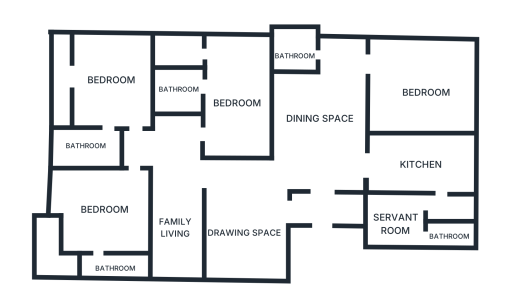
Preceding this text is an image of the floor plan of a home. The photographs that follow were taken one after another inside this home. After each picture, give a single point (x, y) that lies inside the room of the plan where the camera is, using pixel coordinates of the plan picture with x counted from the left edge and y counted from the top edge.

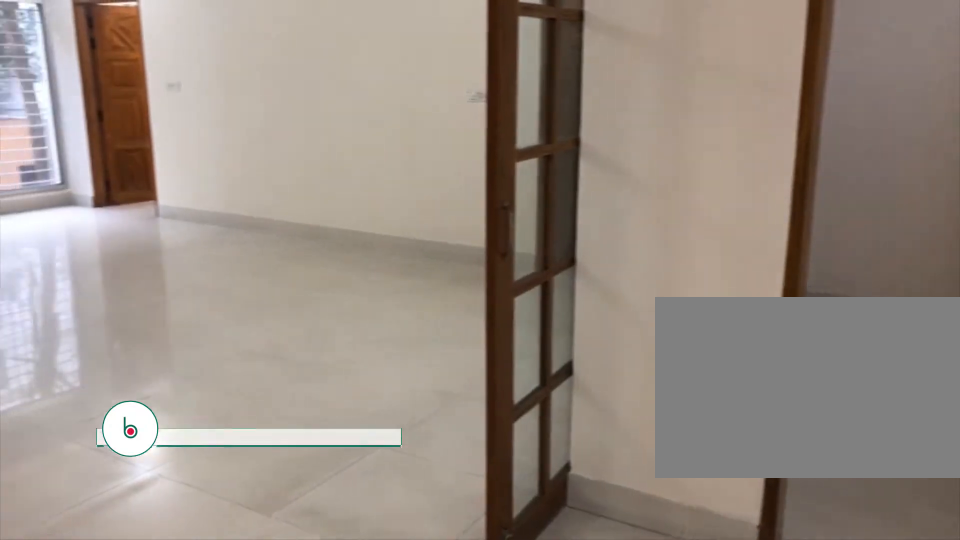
(318, 175)
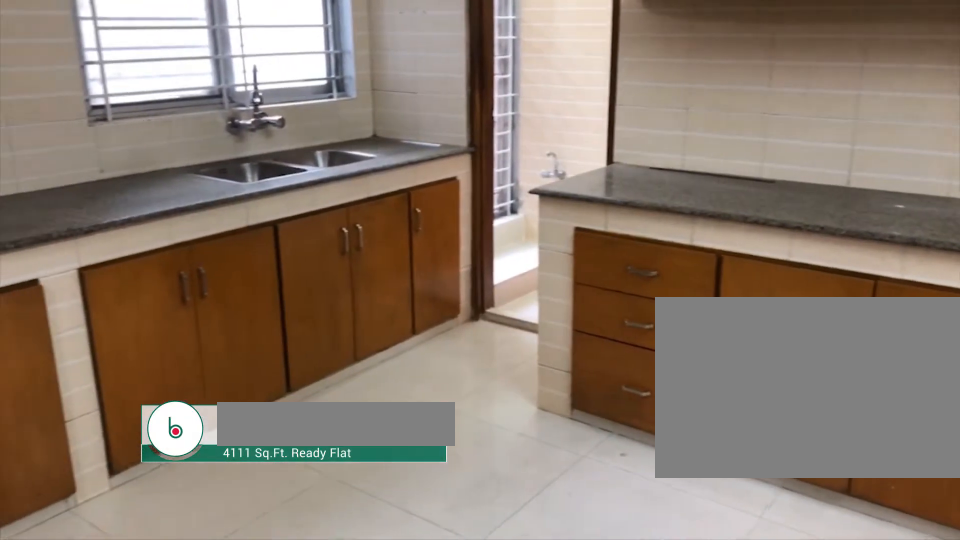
(414, 162)
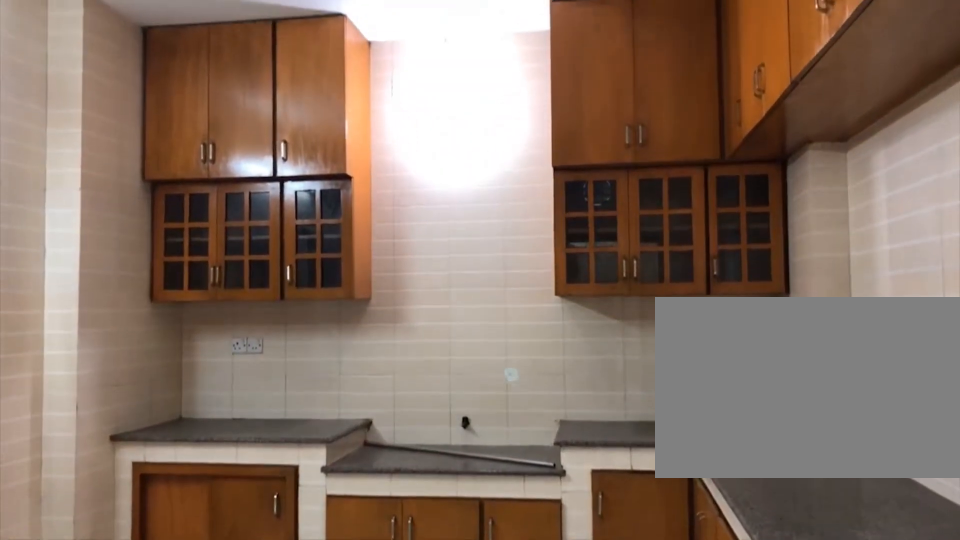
(414, 162)
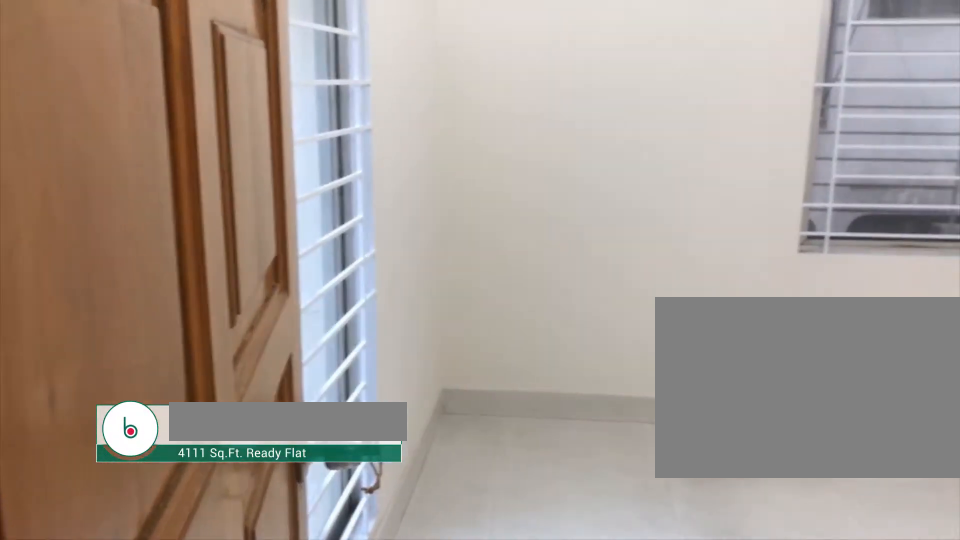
(389, 61)
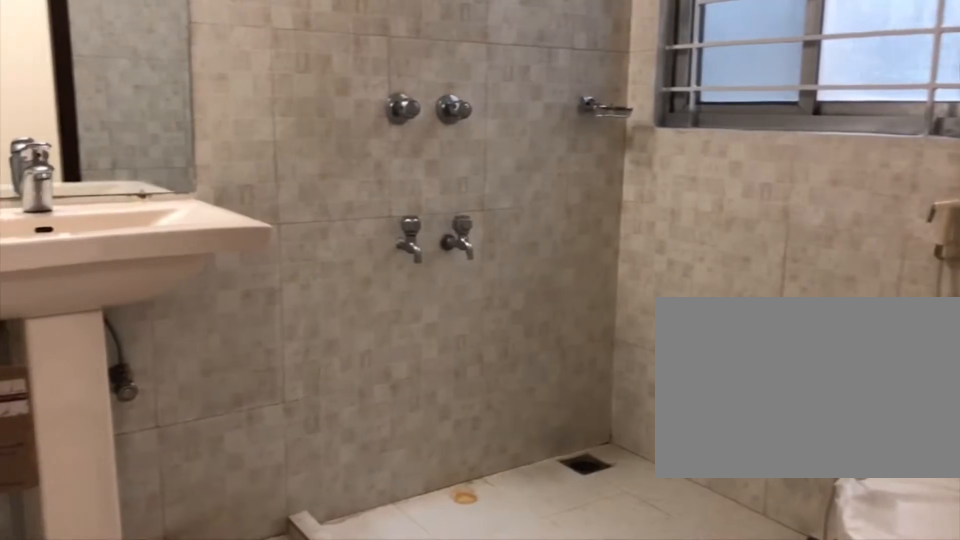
(300, 48)
